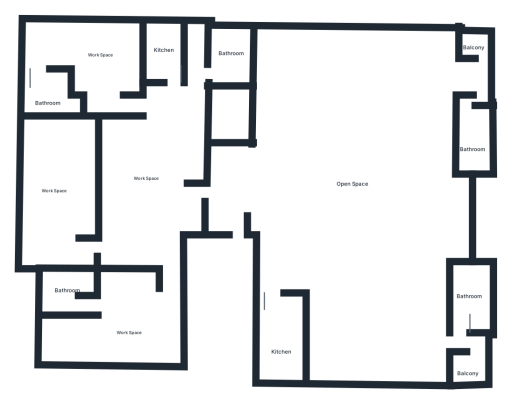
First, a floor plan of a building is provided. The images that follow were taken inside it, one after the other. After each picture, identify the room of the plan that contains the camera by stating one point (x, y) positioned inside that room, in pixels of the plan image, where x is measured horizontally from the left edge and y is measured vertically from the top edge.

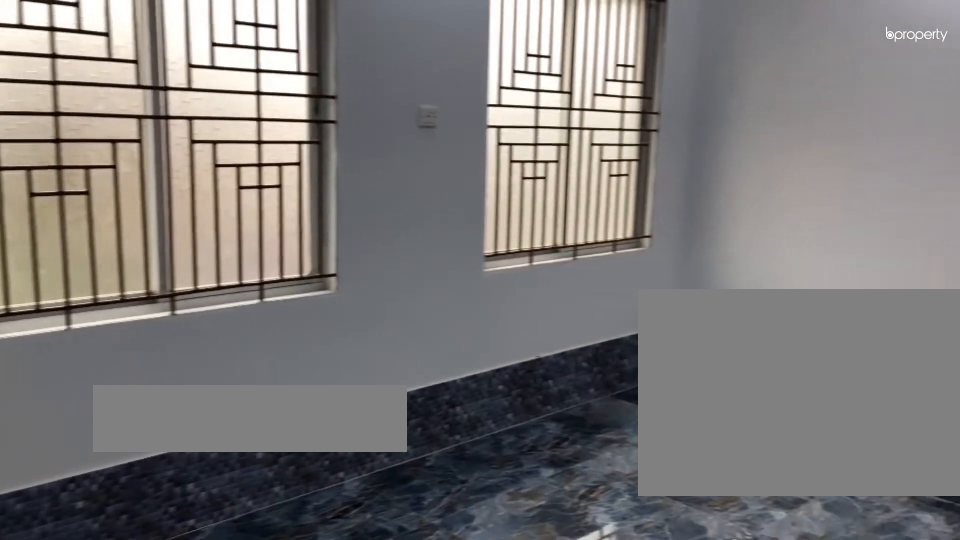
(66, 181)
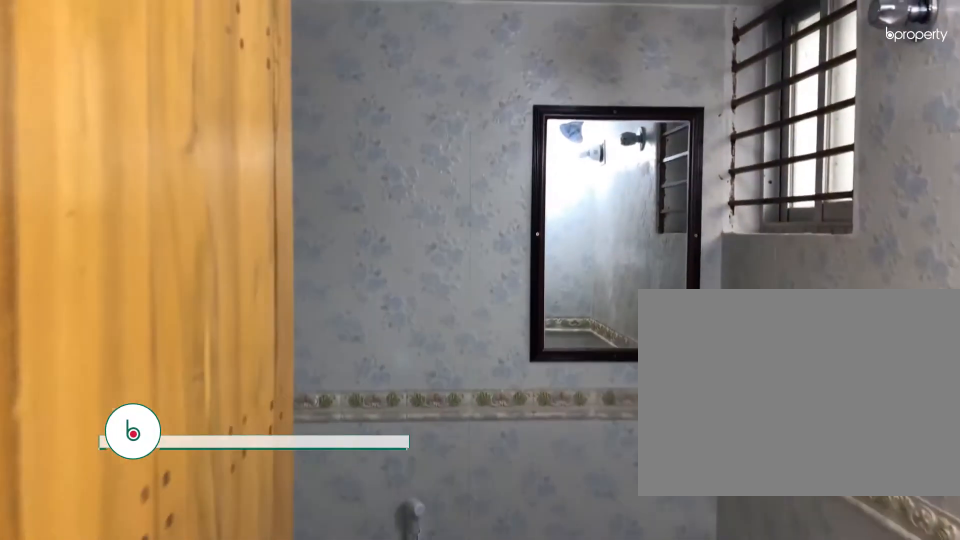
(53, 97)
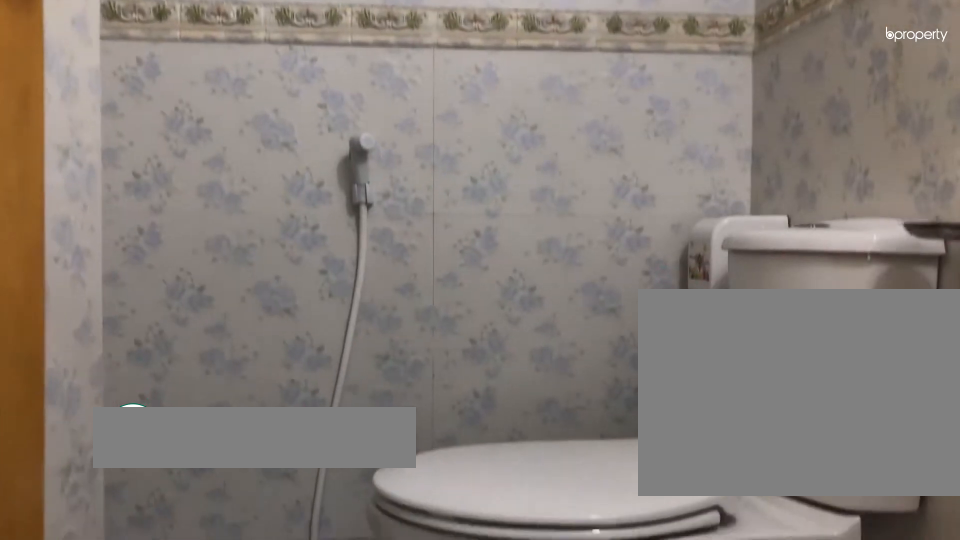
(53, 97)
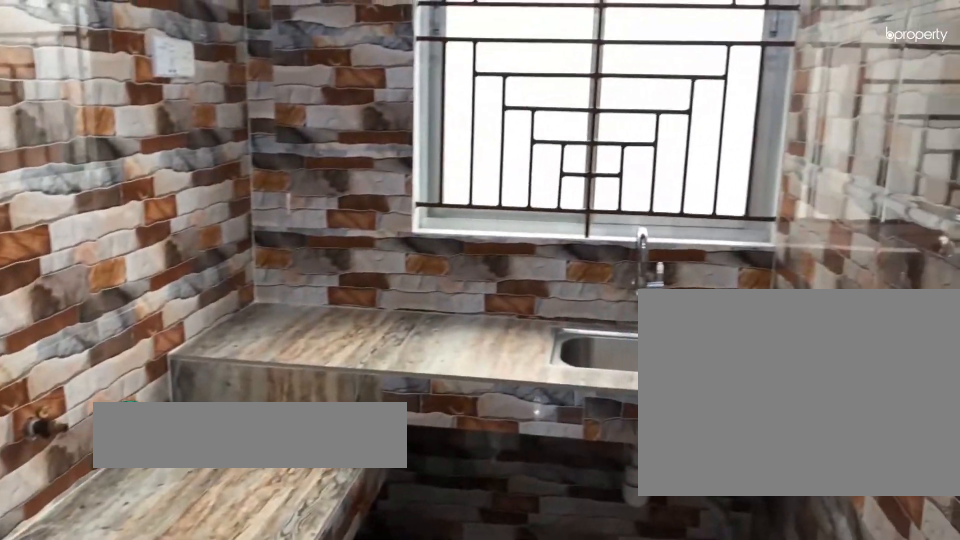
(165, 52)
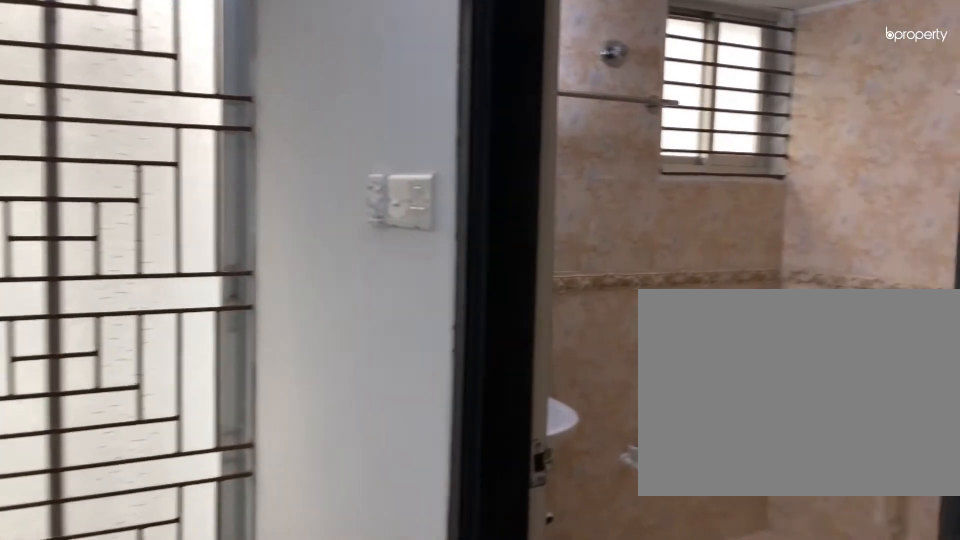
(230, 58)
